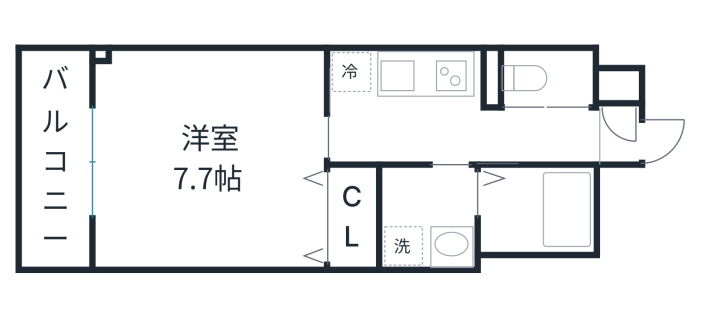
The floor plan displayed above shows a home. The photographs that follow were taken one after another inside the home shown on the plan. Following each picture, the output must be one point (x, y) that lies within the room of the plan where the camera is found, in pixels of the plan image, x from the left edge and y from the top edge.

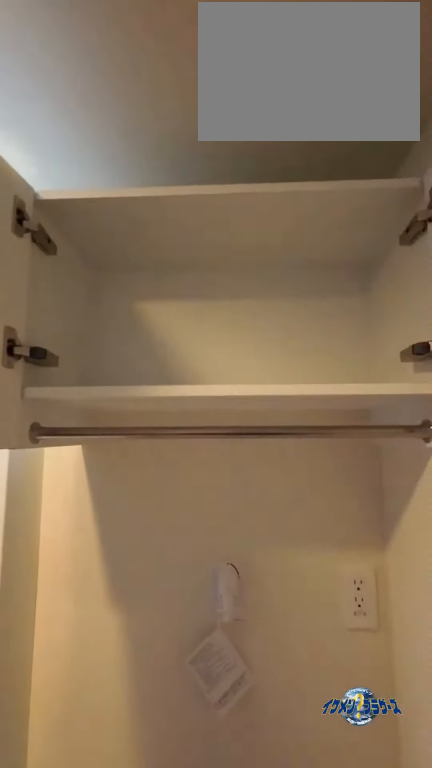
(433, 233)
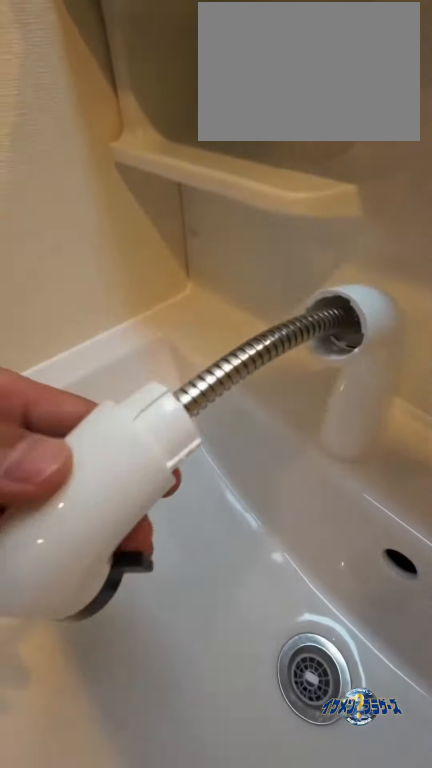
(433, 233)
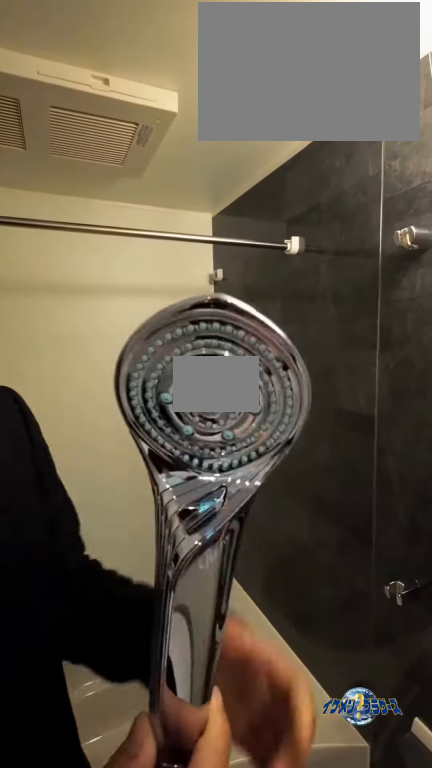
(539, 212)
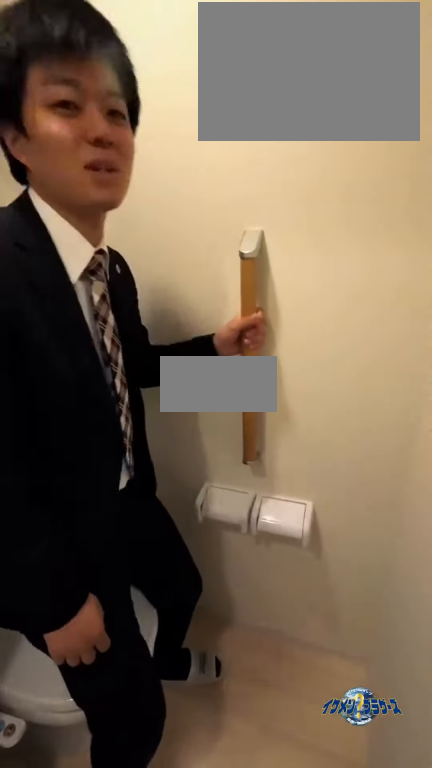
(550, 78)
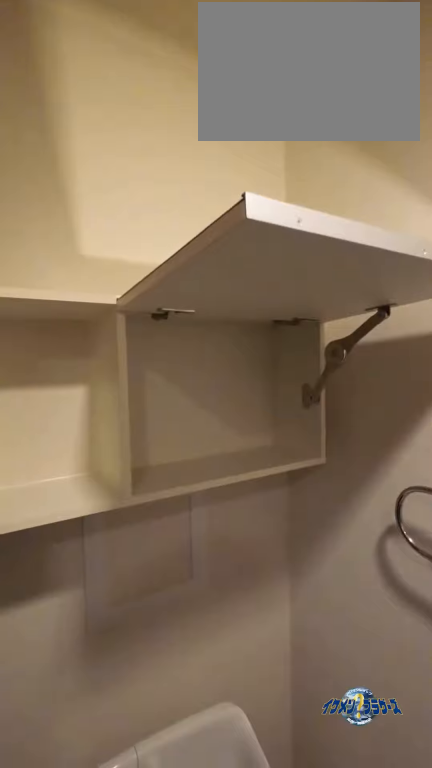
(550, 78)
